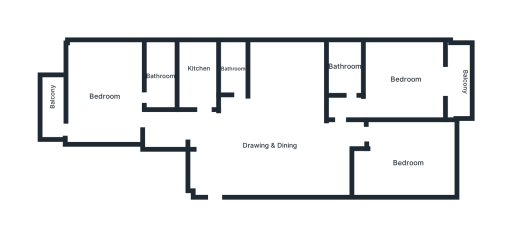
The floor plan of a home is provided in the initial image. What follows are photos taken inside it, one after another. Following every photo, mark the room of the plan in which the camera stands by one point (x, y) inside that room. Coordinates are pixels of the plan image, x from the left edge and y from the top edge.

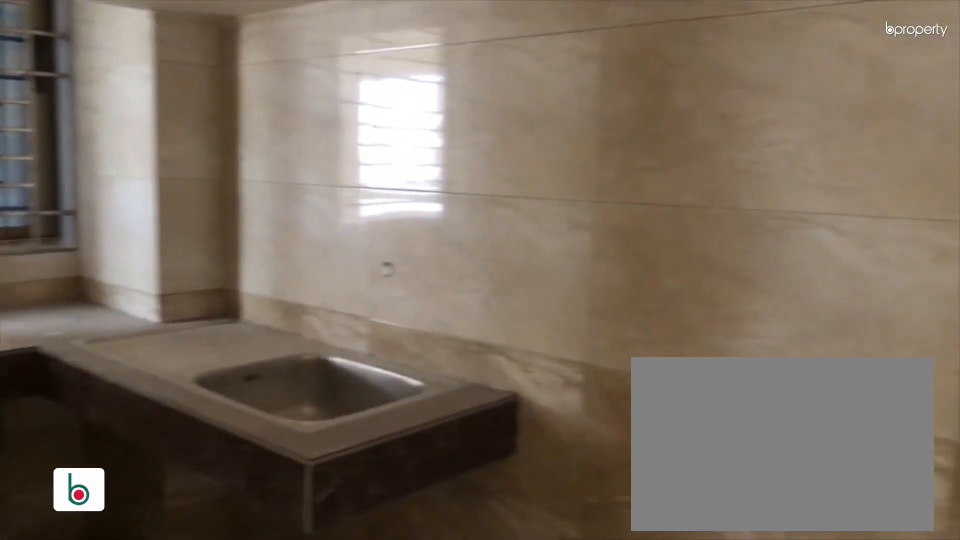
(201, 69)
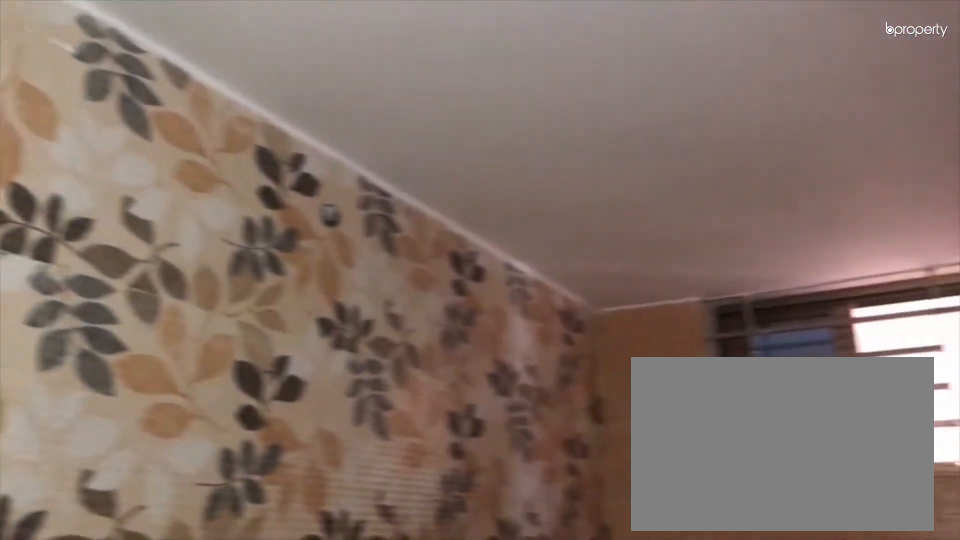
(236, 65)
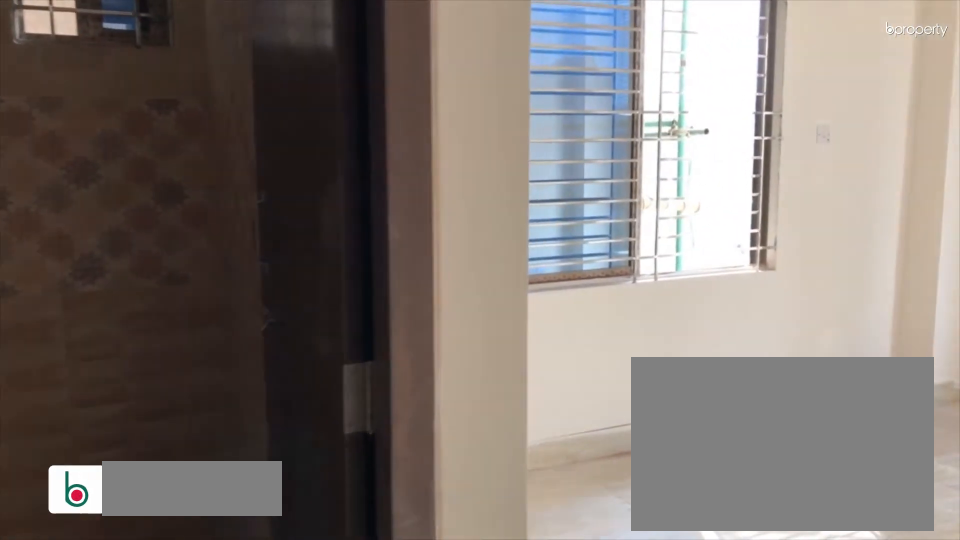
(351, 105)
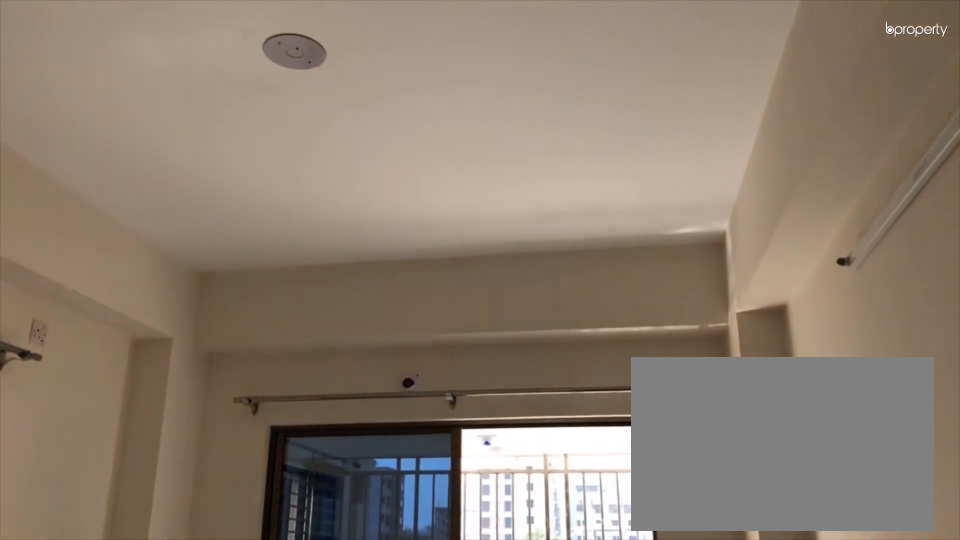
(407, 82)
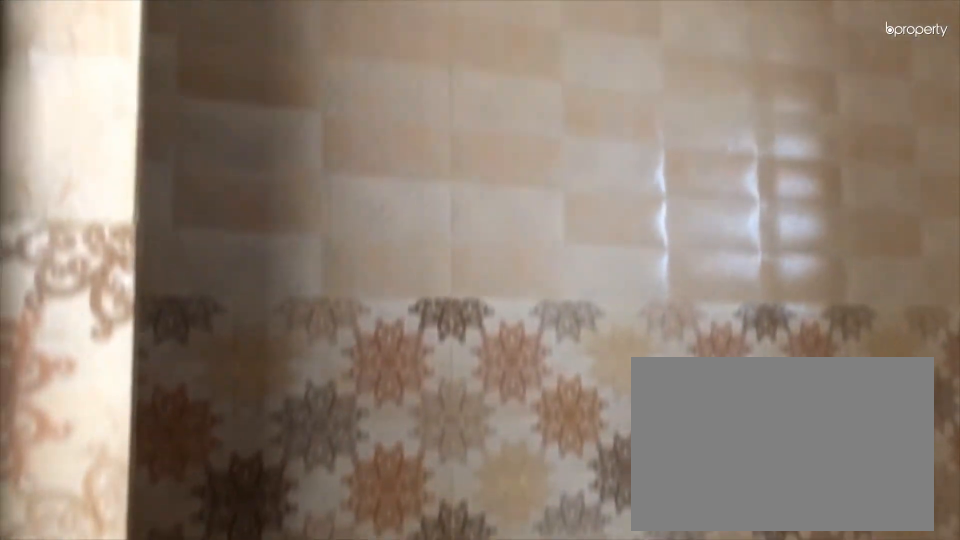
(345, 69)
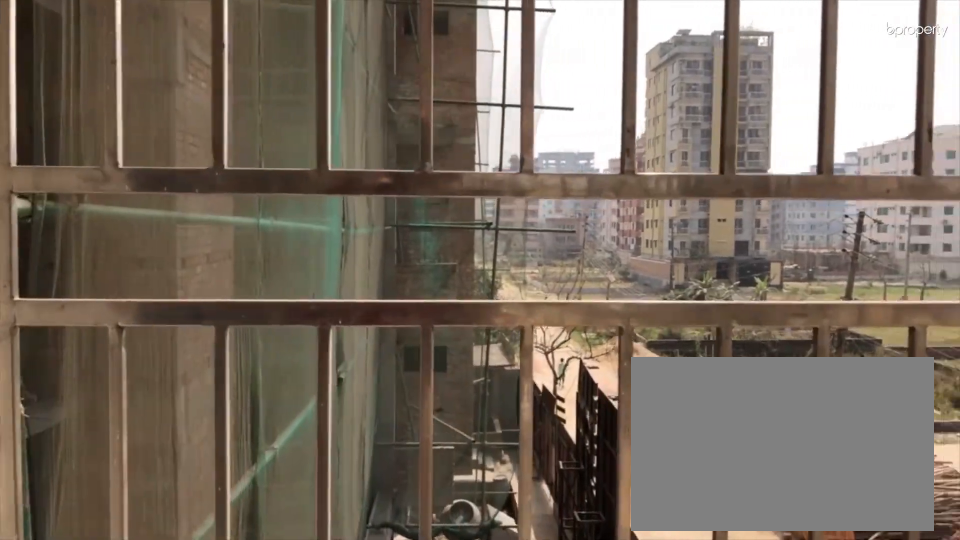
(458, 78)
